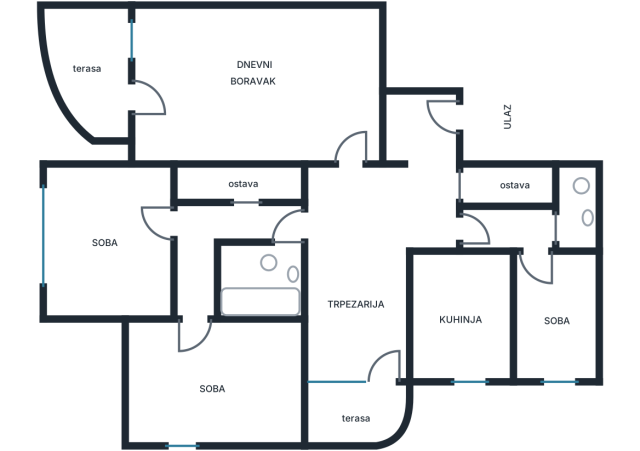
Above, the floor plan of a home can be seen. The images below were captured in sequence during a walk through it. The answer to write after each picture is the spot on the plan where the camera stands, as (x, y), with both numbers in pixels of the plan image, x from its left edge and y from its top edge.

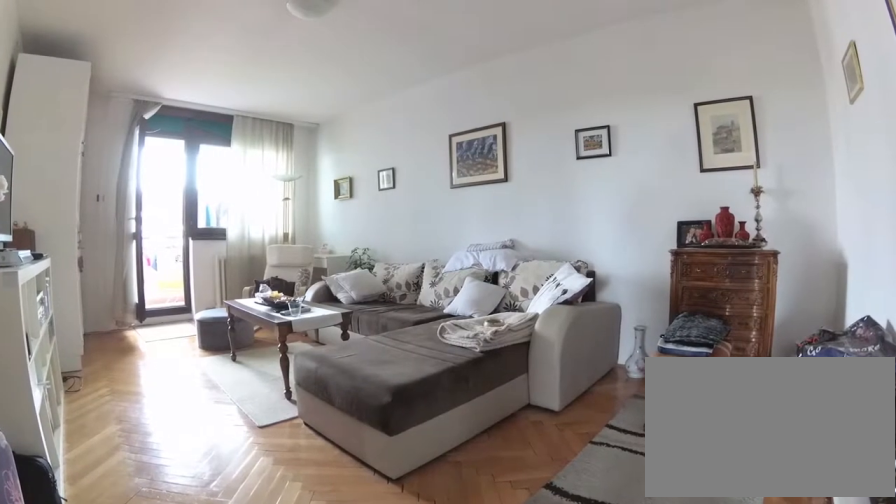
(358, 149)
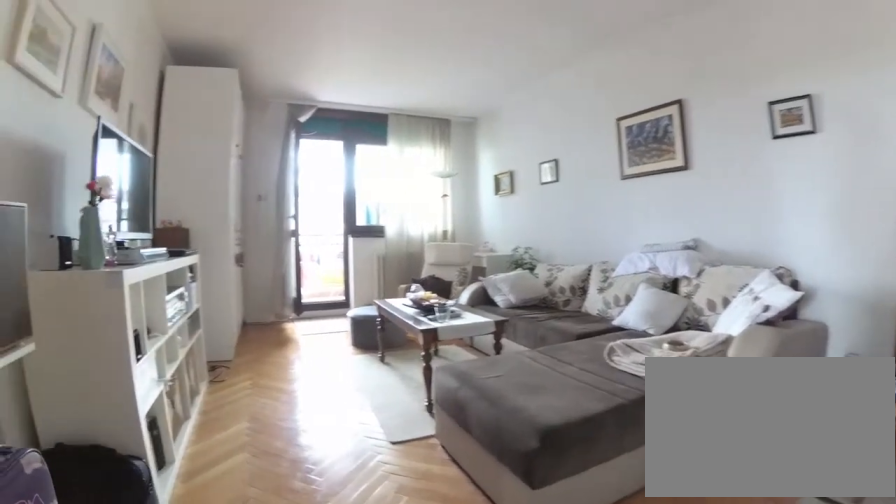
(363, 137)
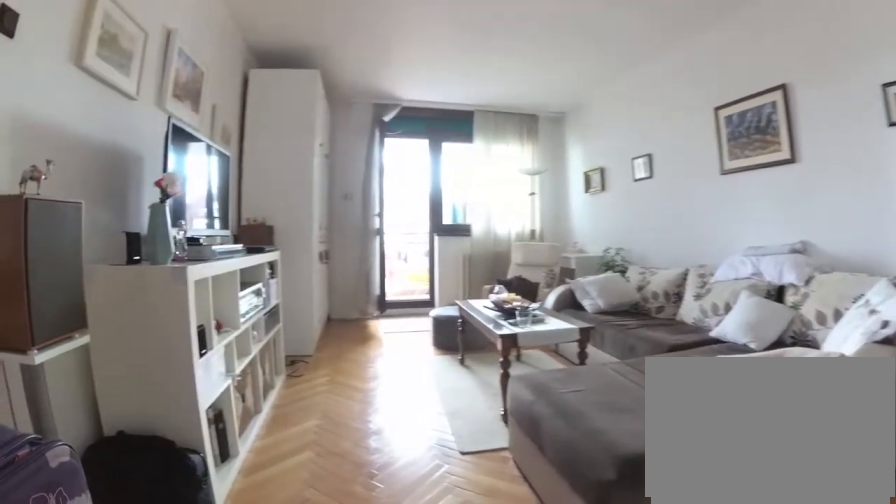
(353, 132)
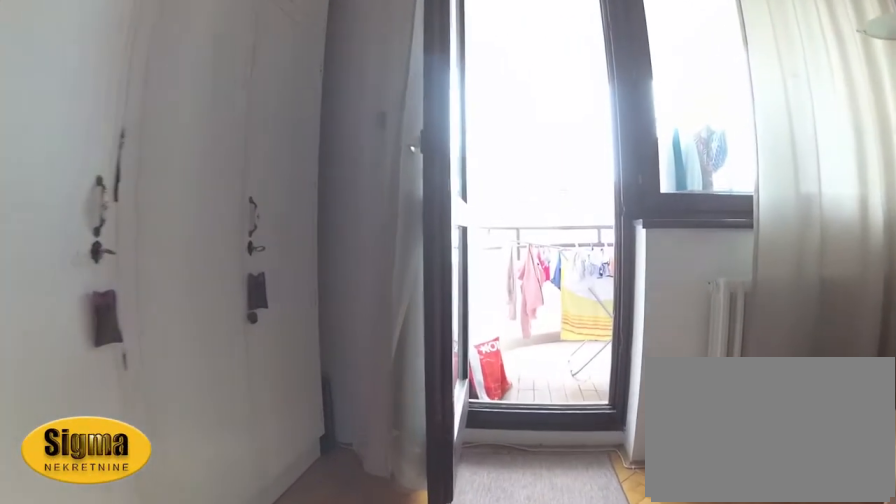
(231, 113)
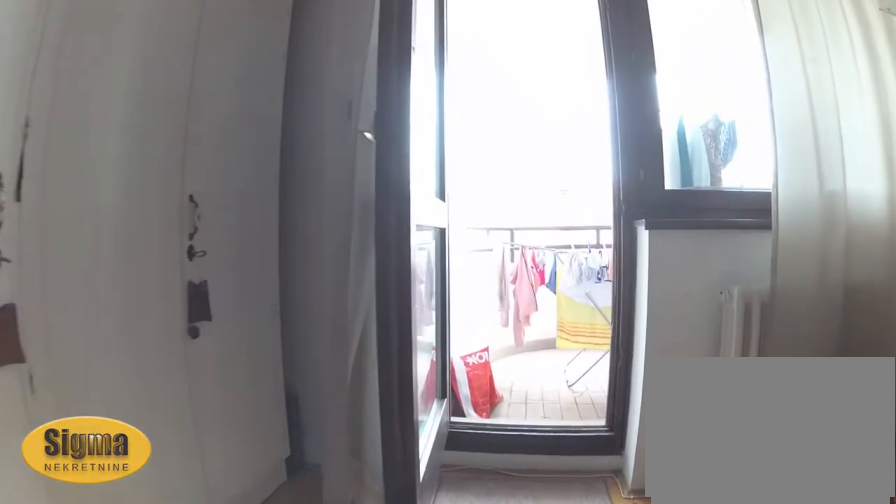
(223, 112)
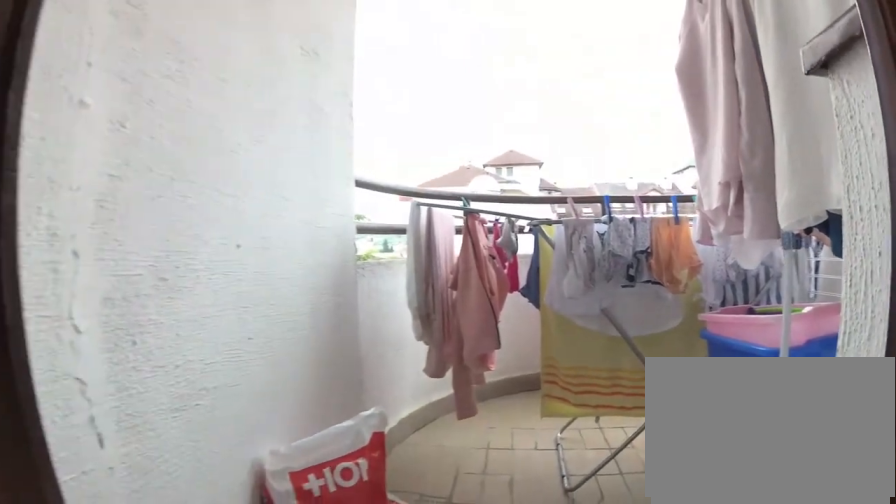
(160, 103)
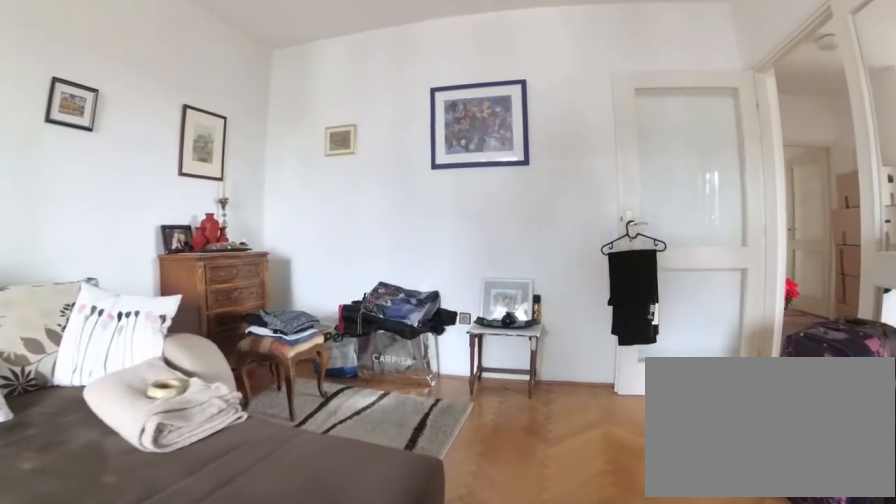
(240, 116)
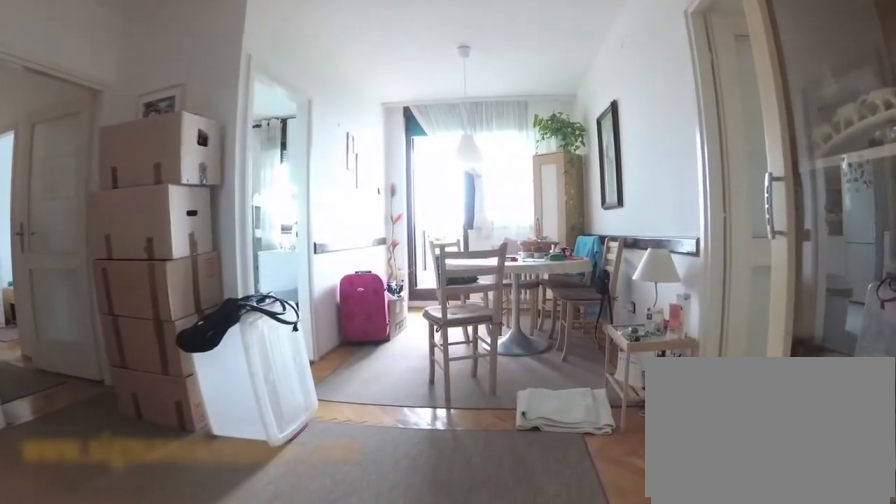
(345, 148)
